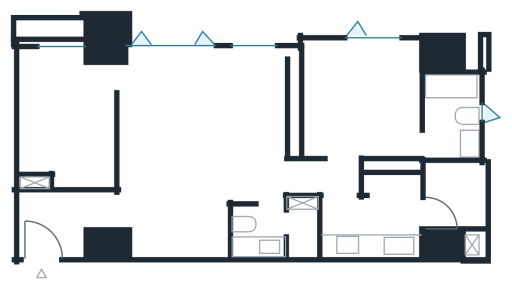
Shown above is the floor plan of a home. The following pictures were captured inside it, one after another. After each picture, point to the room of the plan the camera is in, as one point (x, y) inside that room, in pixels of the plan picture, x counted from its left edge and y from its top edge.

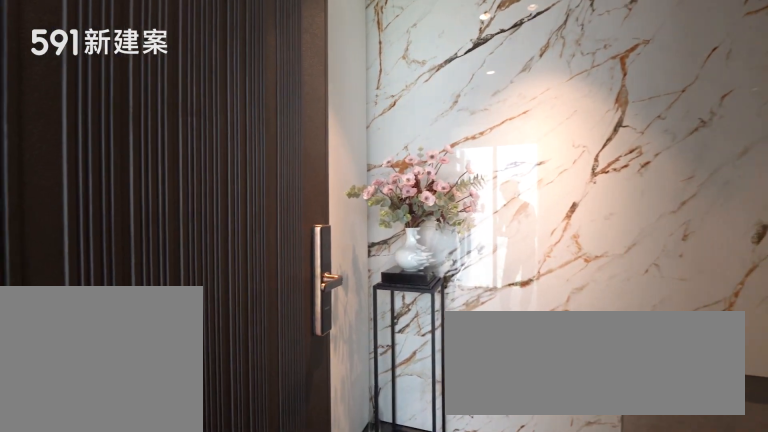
(53, 224)
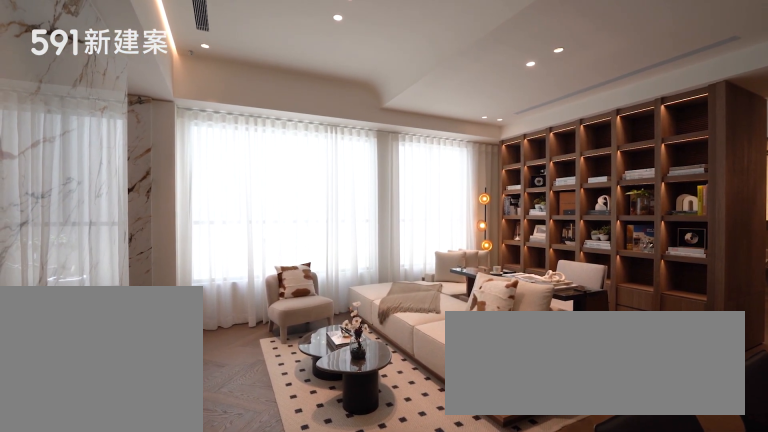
(173, 111)
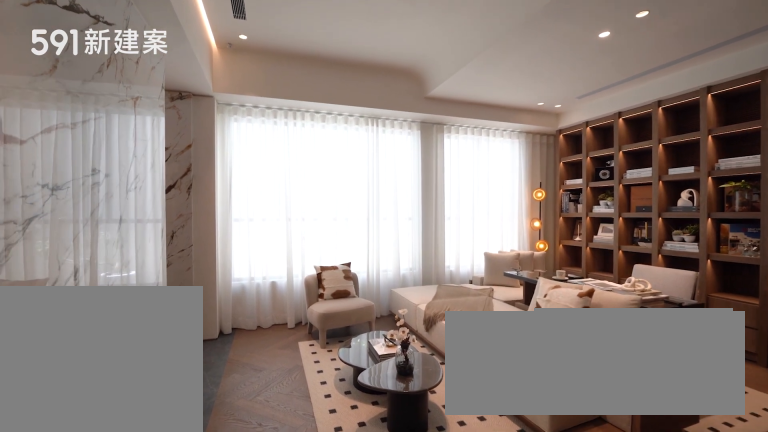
(173, 111)
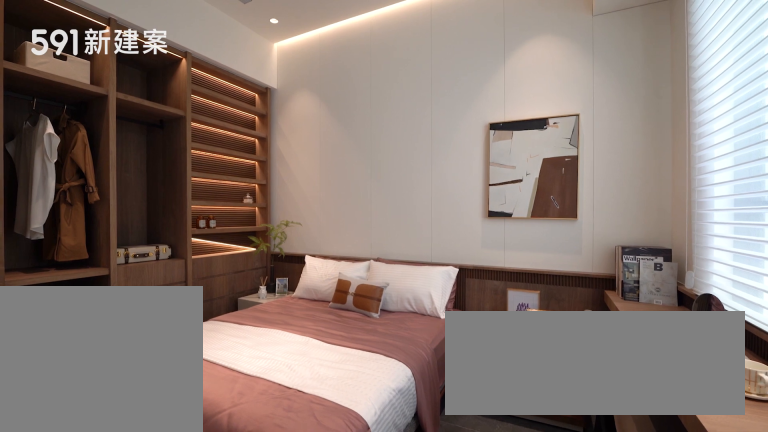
(66, 121)
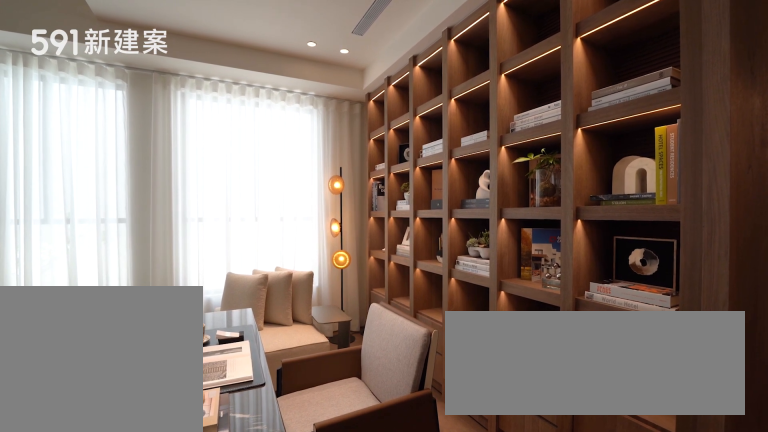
(265, 111)
